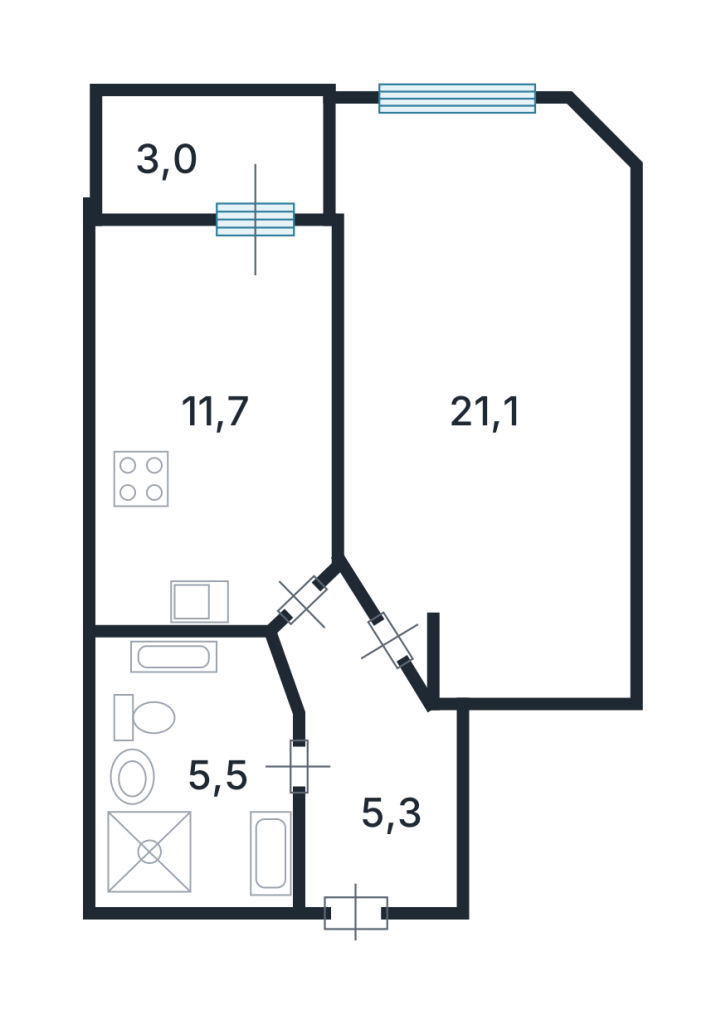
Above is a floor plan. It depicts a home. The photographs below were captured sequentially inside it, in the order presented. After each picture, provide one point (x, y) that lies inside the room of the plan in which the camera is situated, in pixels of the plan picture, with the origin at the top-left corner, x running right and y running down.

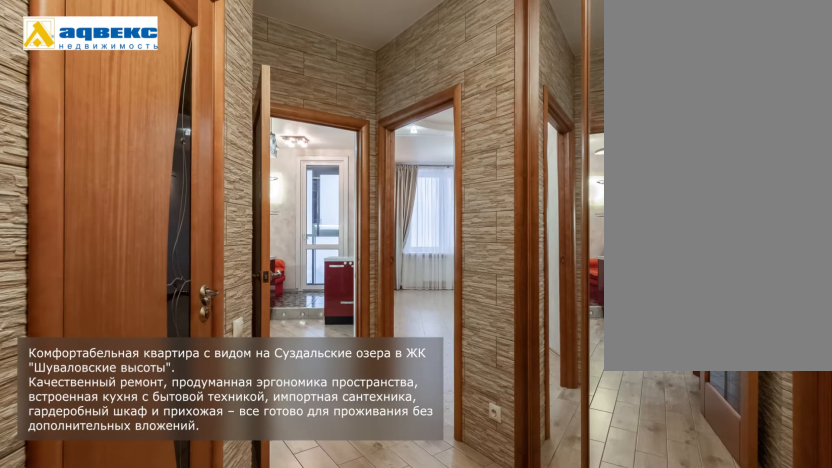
(361, 756)
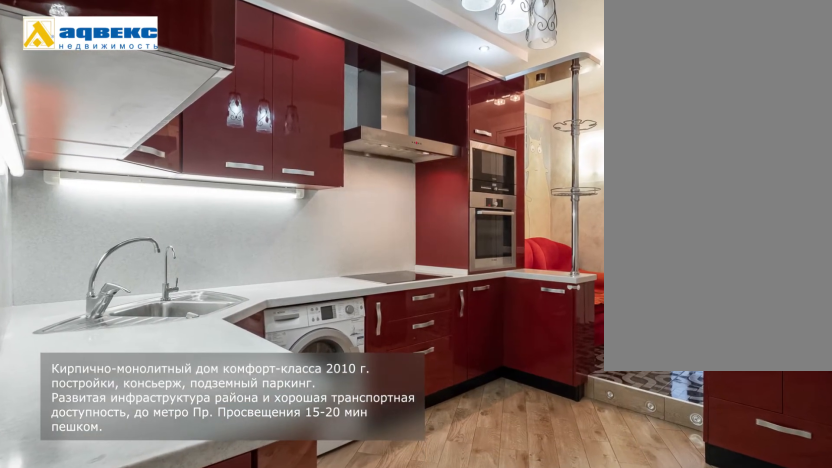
(216, 407)
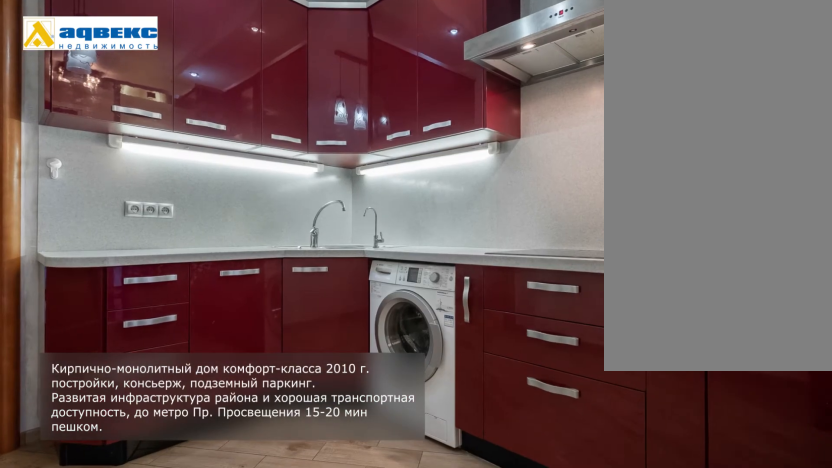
(216, 407)
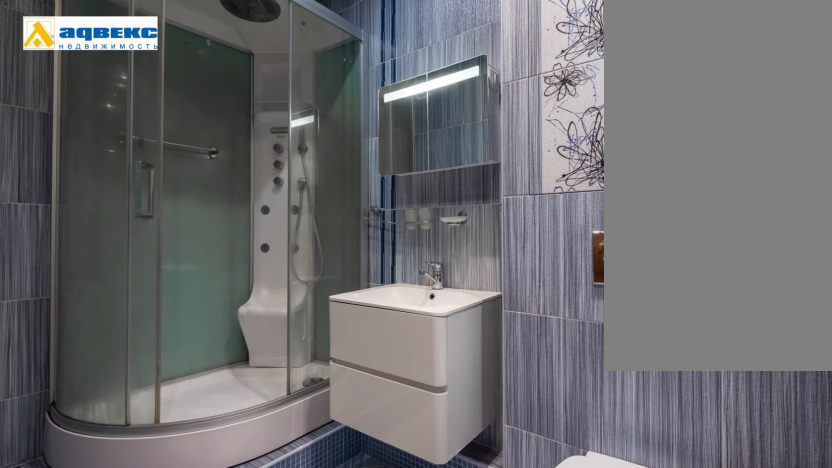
(200, 782)
